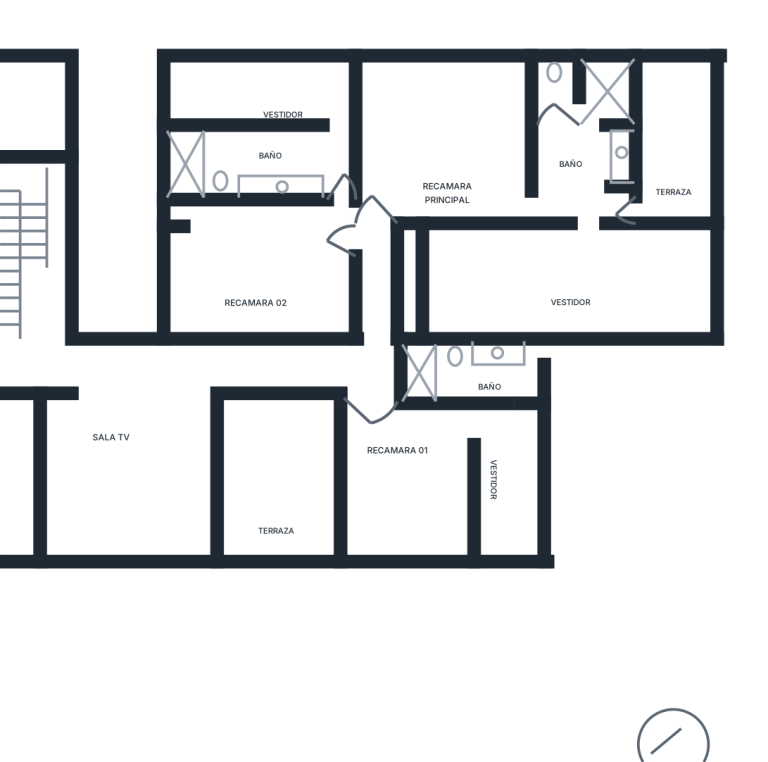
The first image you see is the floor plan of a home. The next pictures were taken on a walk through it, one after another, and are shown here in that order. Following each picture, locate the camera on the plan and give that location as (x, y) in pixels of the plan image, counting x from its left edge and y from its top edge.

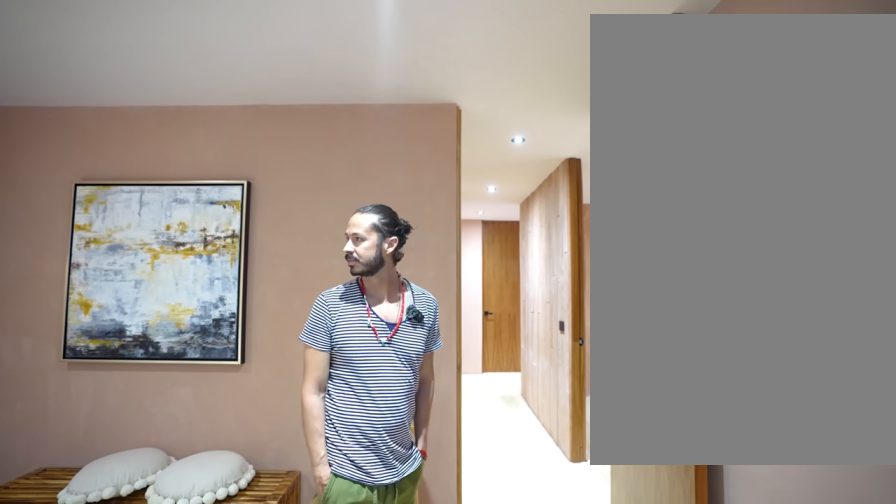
(397, 169)
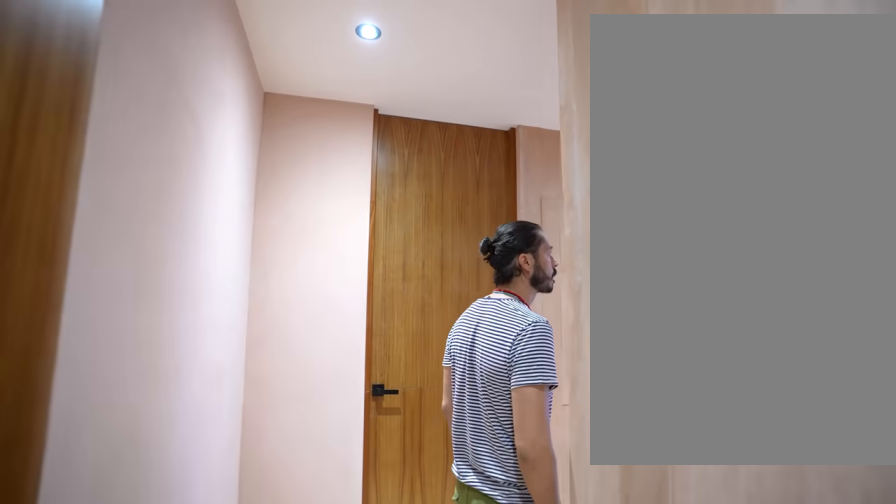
(376, 257)
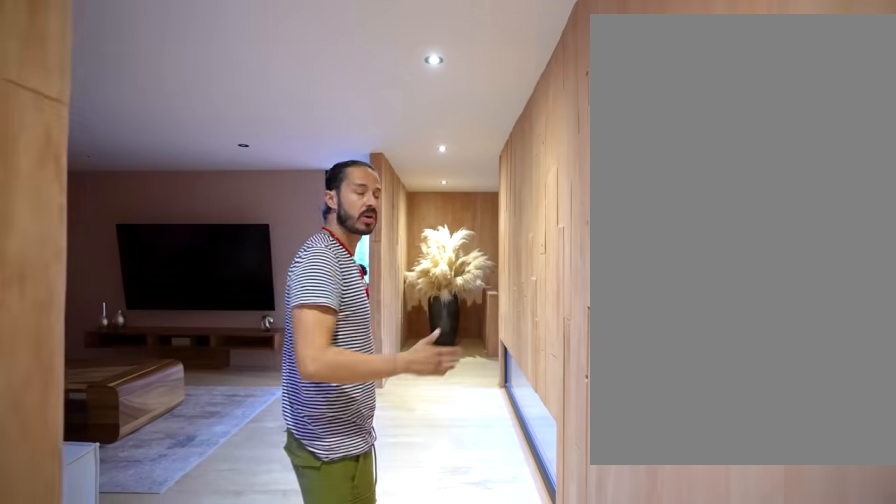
(275, 372)
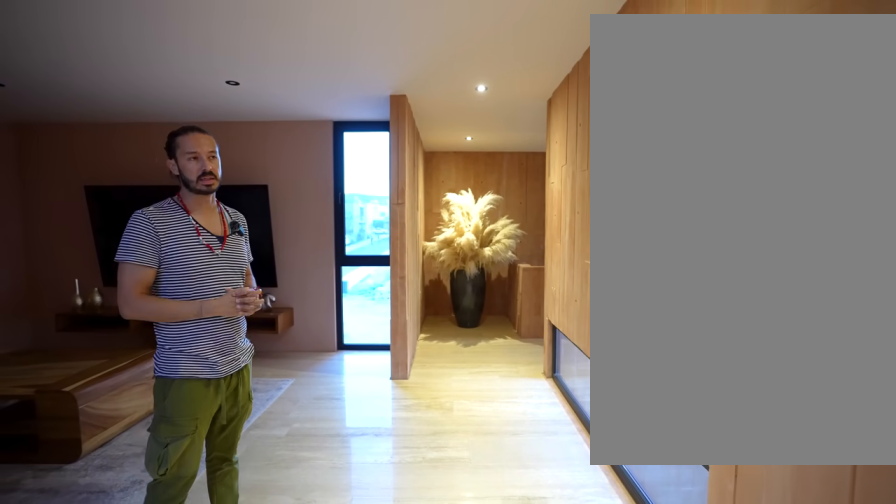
(212, 372)
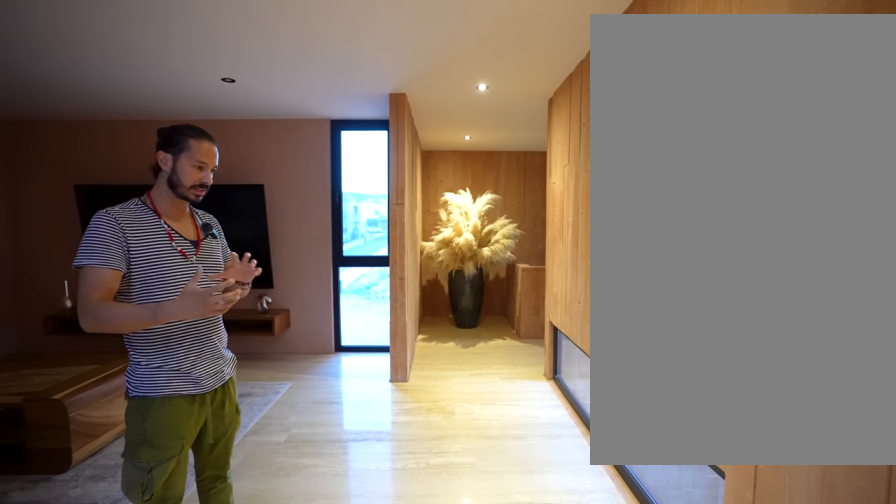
(213, 372)
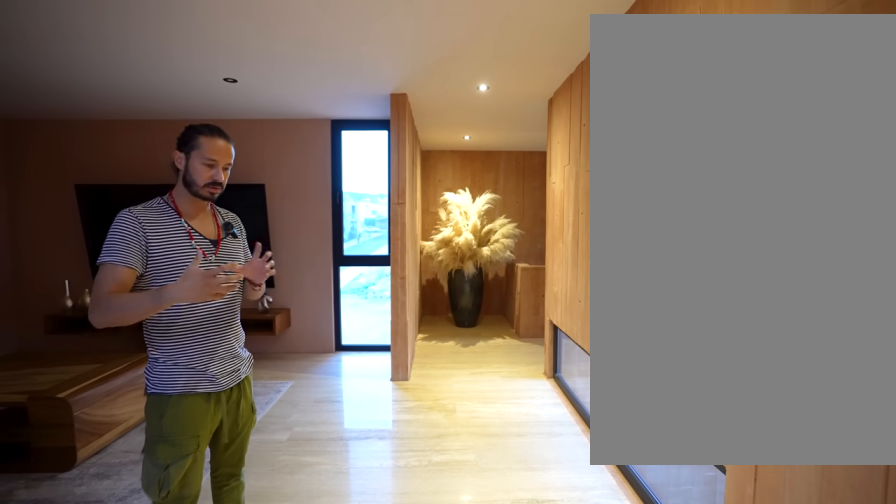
(213, 372)
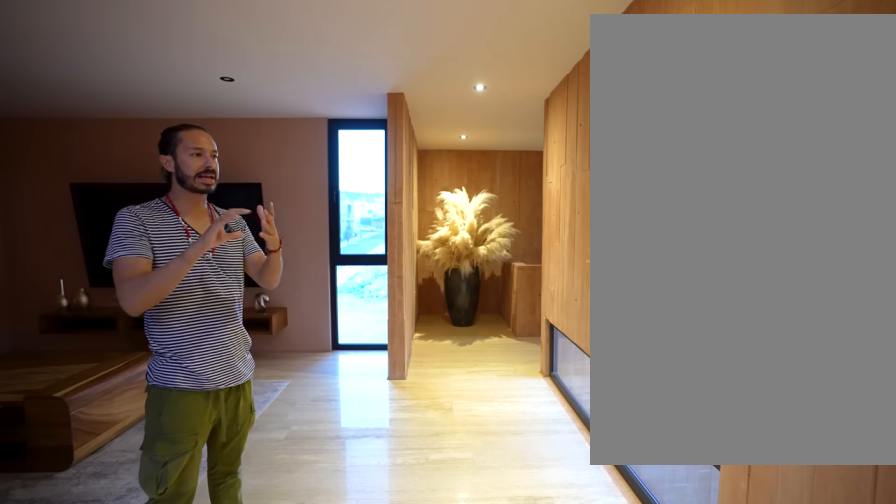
(207, 373)
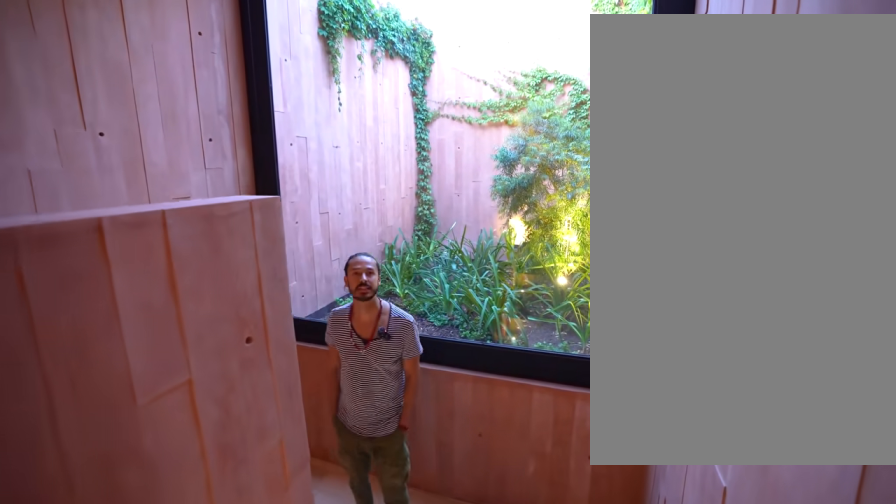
(53, 270)
